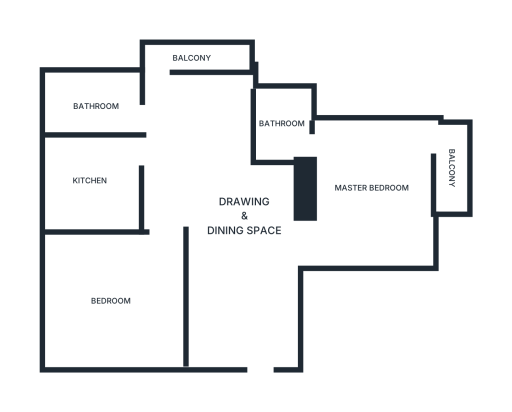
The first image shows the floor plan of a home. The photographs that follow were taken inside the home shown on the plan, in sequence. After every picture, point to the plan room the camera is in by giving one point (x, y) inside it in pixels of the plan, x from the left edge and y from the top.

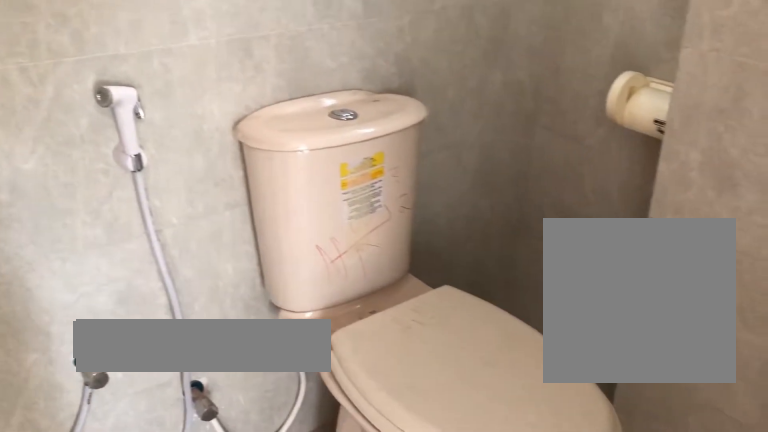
(280, 125)
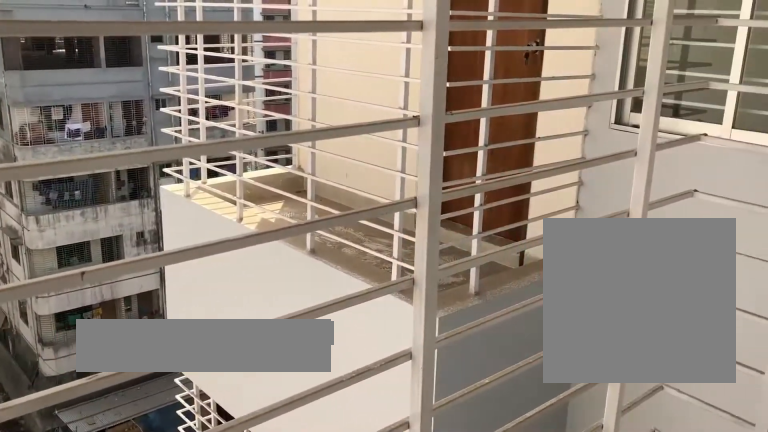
(454, 168)
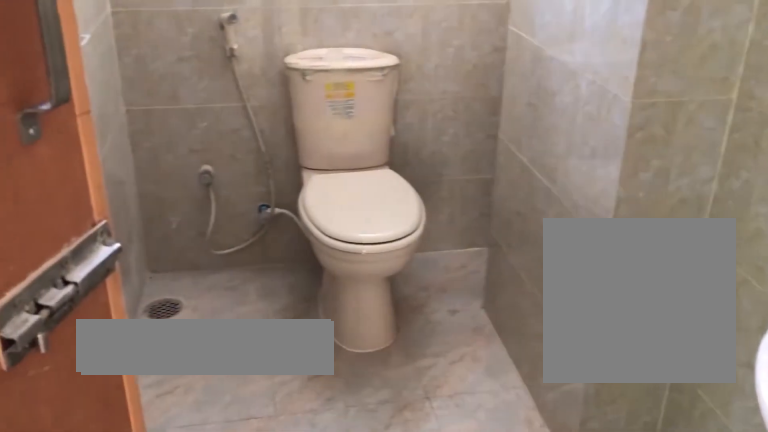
(99, 108)
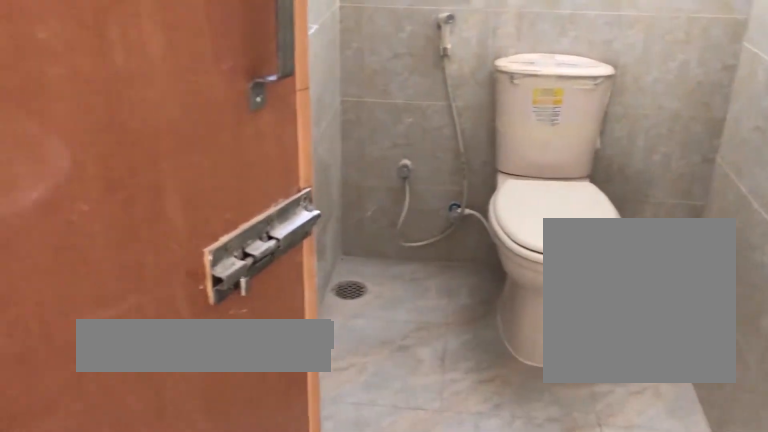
(99, 108)
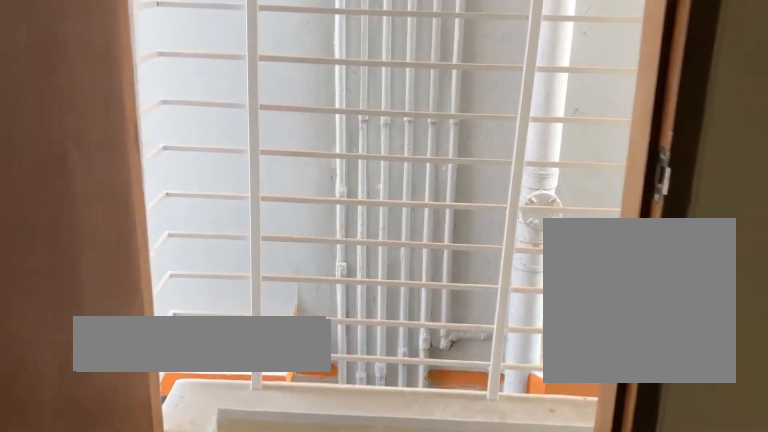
(192, 59)
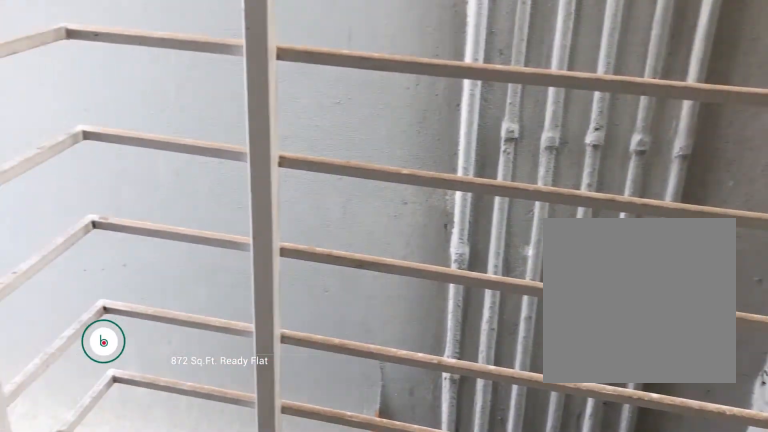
(192, 59)
